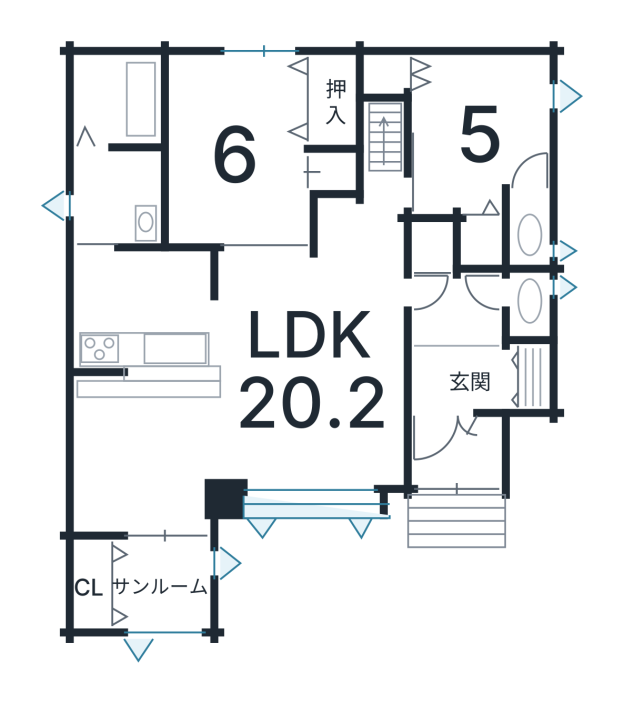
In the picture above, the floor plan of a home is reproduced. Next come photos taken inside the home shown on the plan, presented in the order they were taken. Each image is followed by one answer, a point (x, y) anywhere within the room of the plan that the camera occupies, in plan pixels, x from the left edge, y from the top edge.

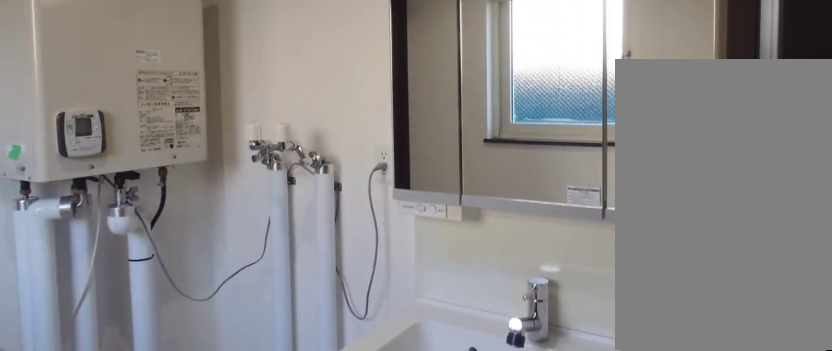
(113, 211)
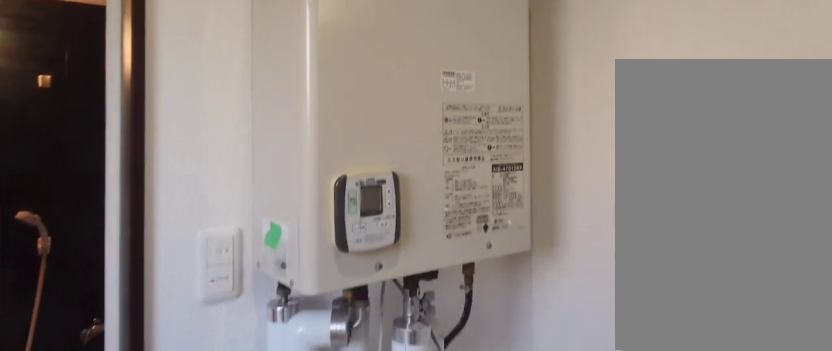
(113, 211)
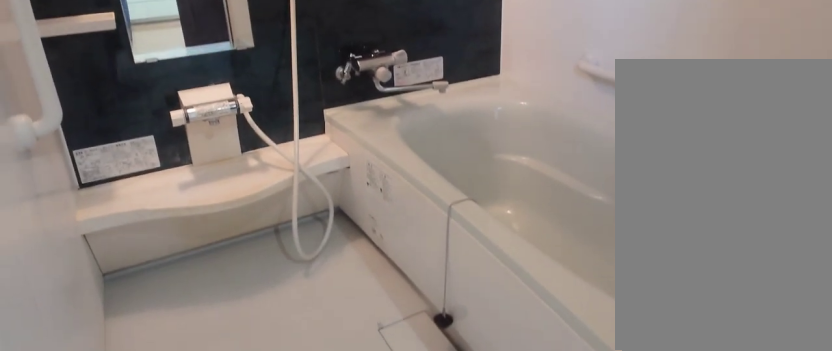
(106, 110)
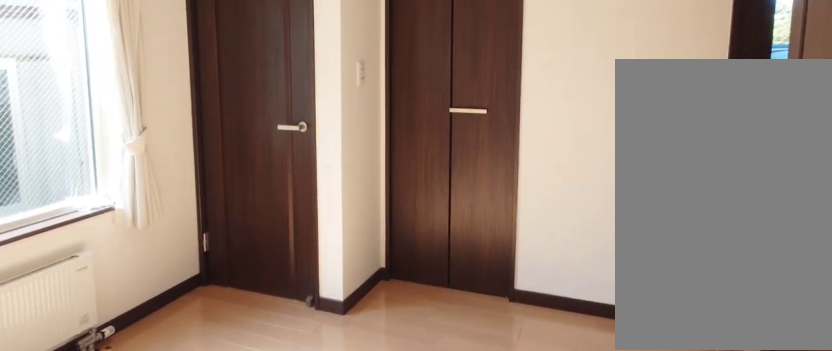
(503, 72)
